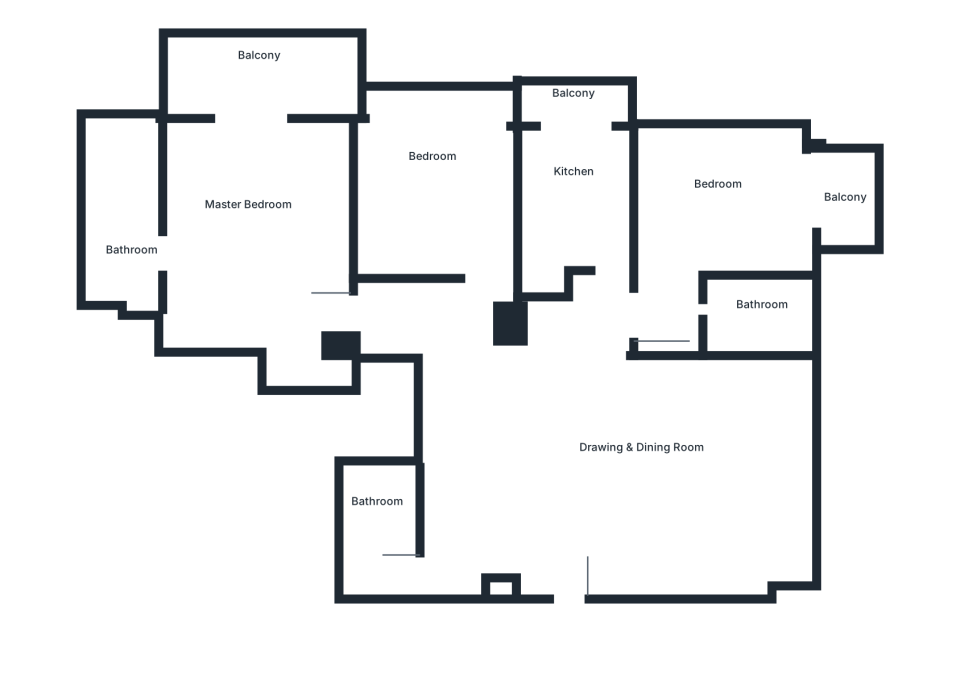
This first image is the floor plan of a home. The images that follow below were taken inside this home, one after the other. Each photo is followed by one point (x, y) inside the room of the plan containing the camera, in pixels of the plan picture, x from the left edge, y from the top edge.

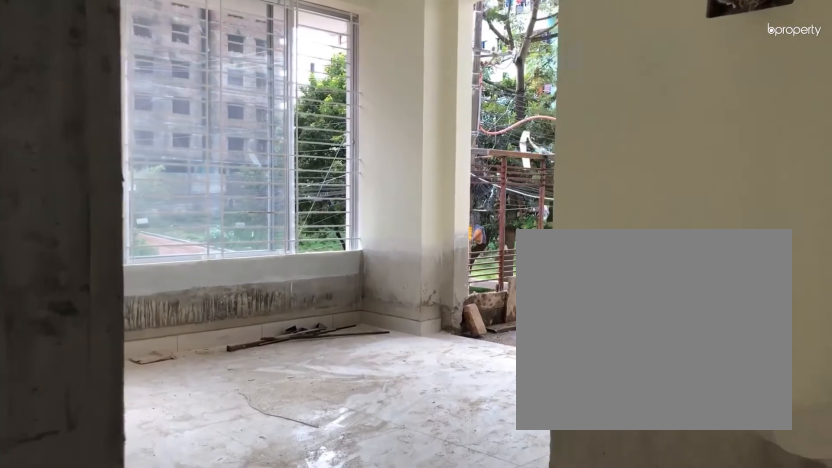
(659, 321)
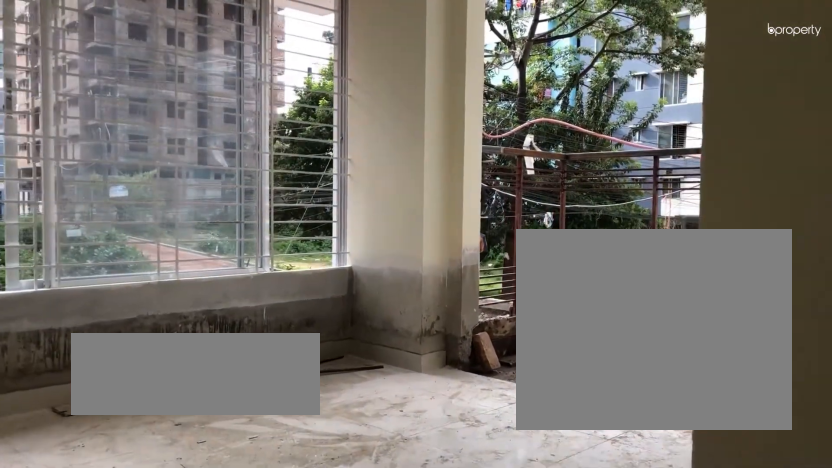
(716, 188)
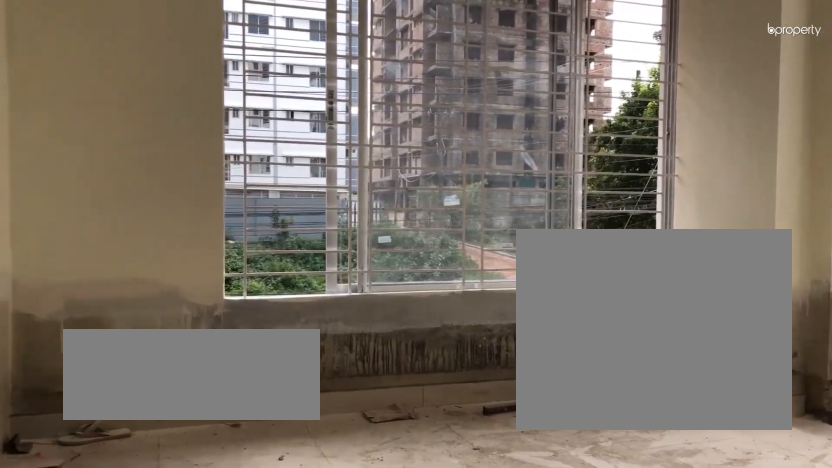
(716, 188)
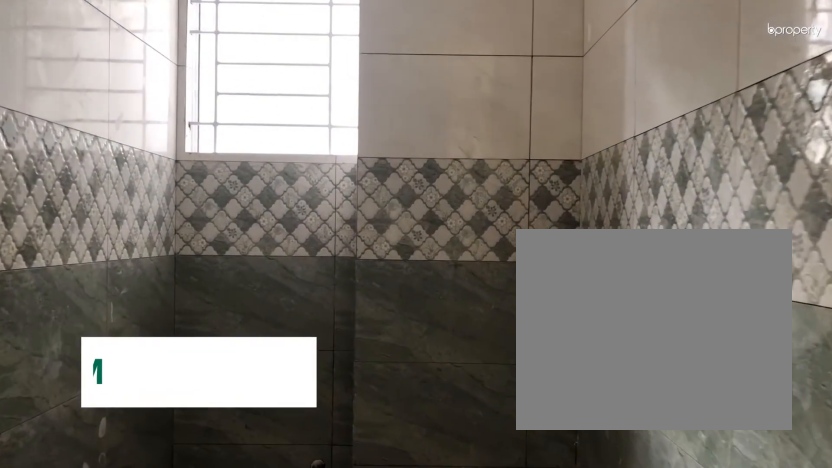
(763, 308)
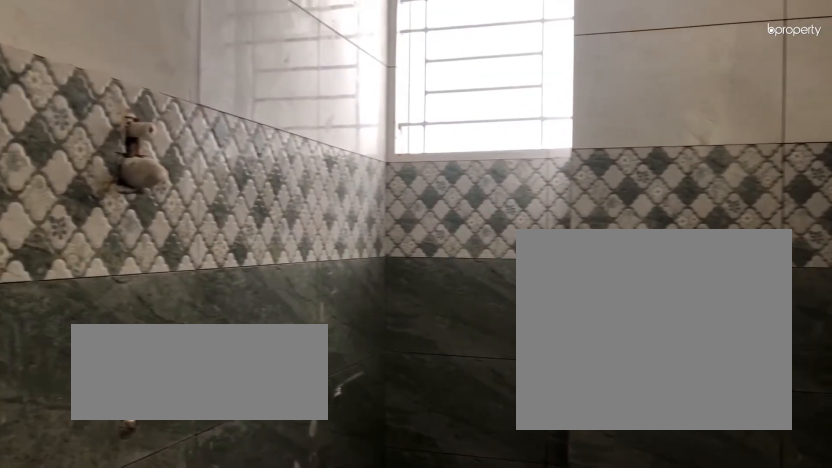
(763, 308)
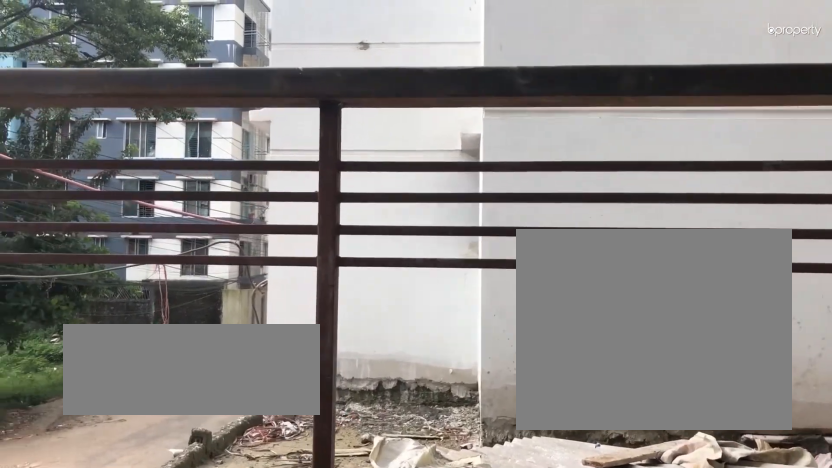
(842, 208)
